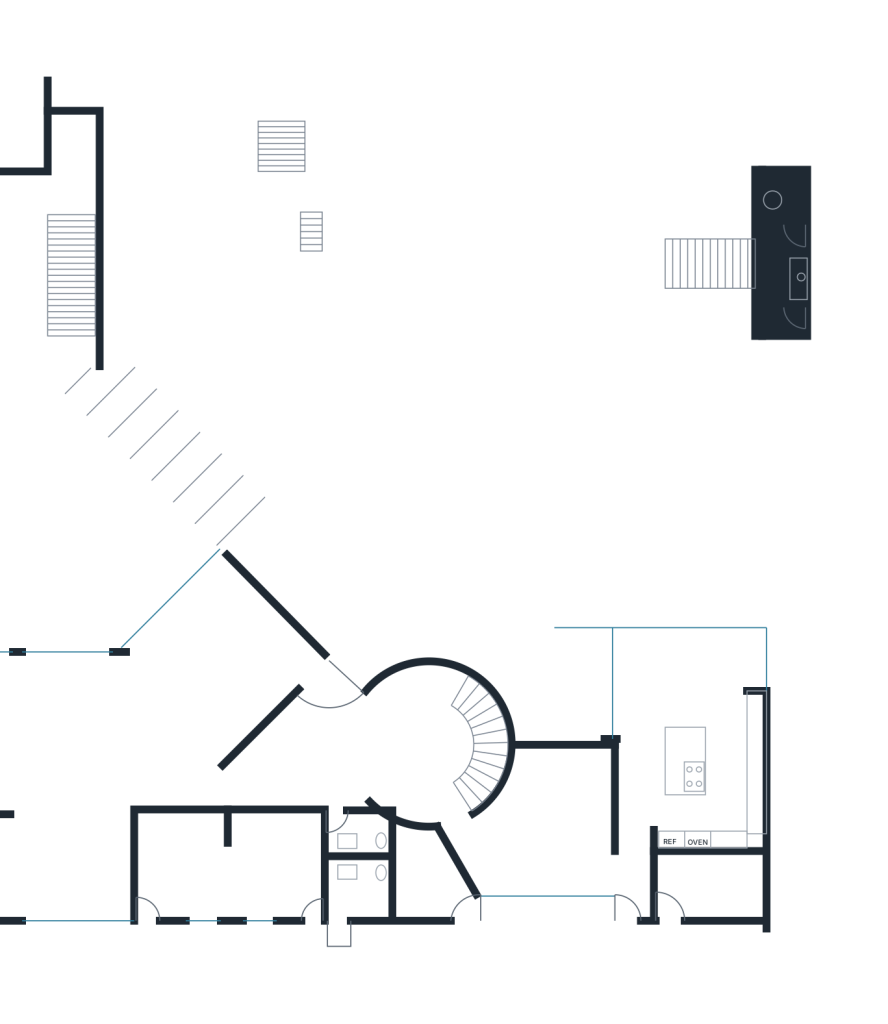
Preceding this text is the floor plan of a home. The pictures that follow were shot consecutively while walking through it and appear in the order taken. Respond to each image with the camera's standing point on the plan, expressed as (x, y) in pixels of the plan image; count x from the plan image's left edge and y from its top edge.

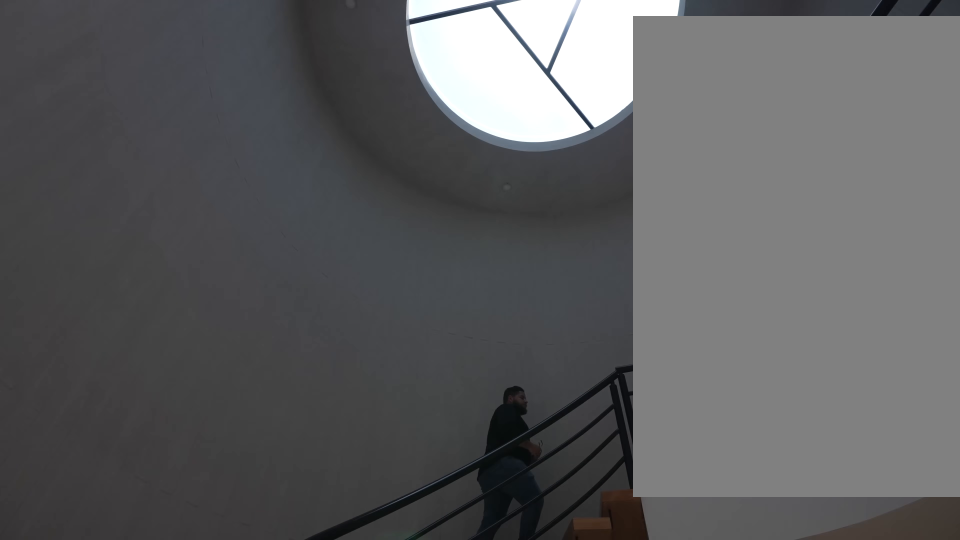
(392, 757)
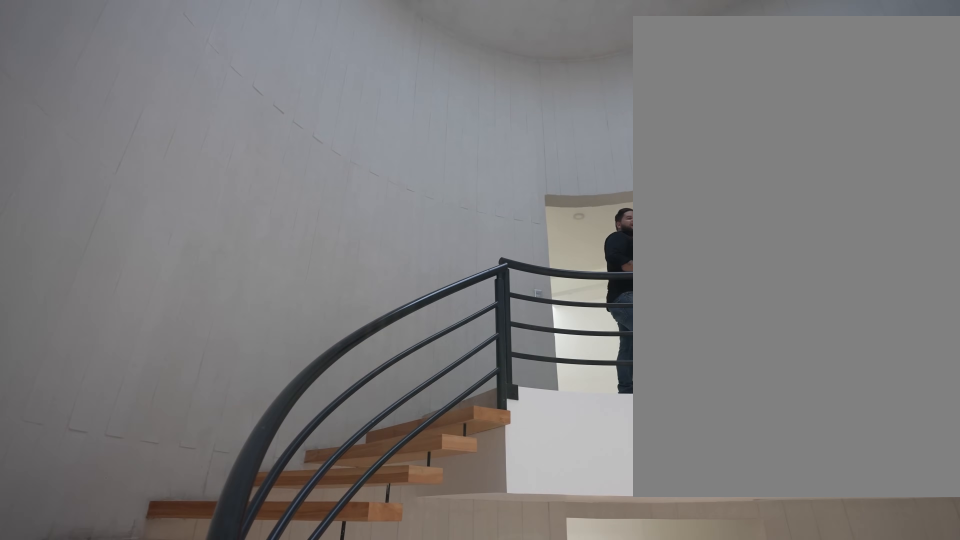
(391, 737)
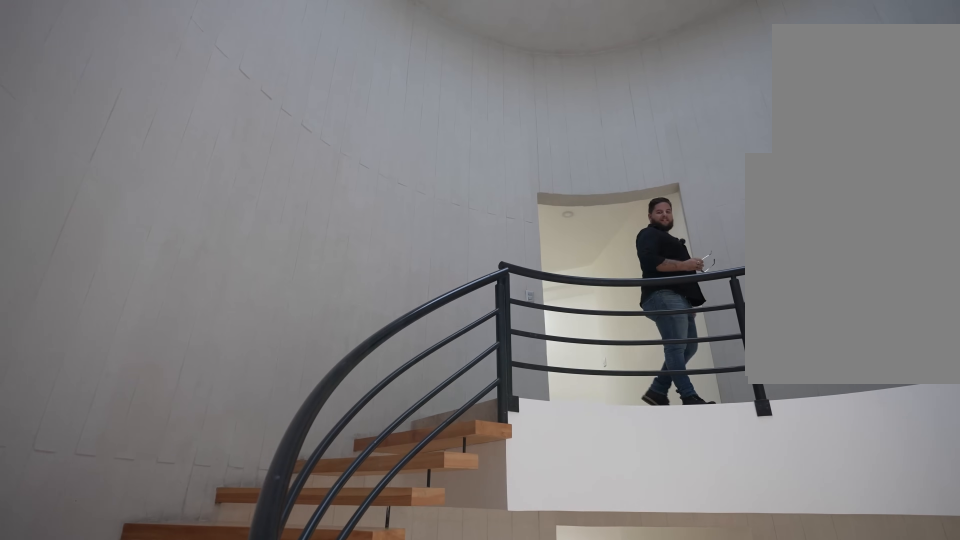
(392, 729)
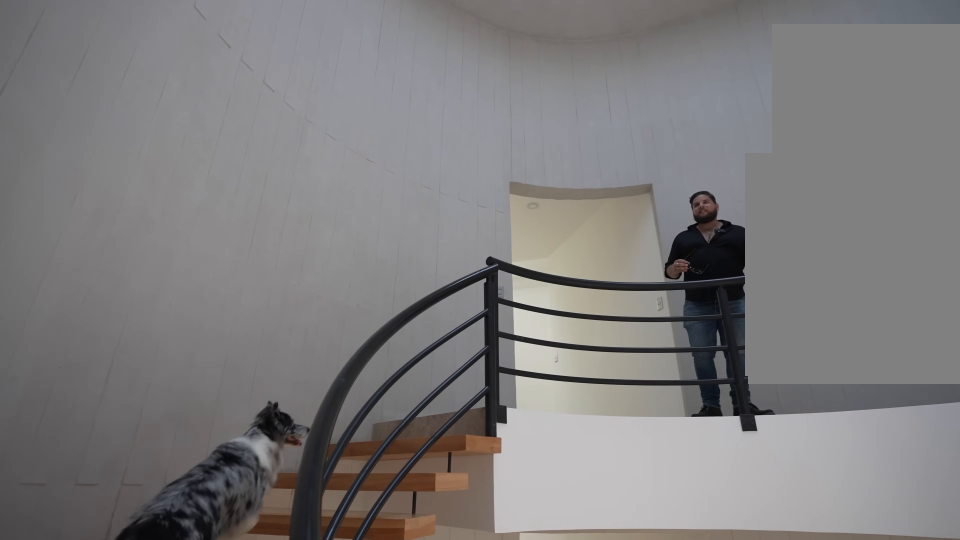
(410, 701)
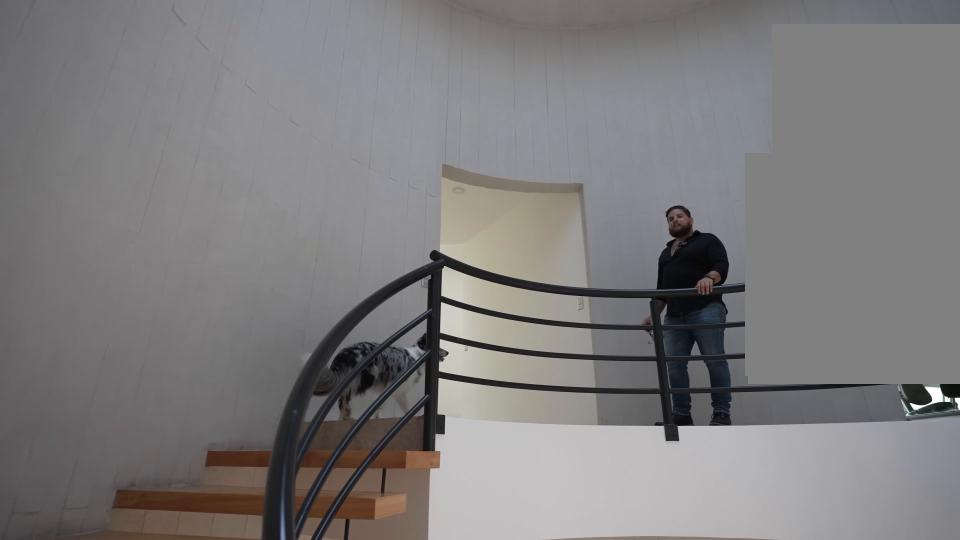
(420, 692)
